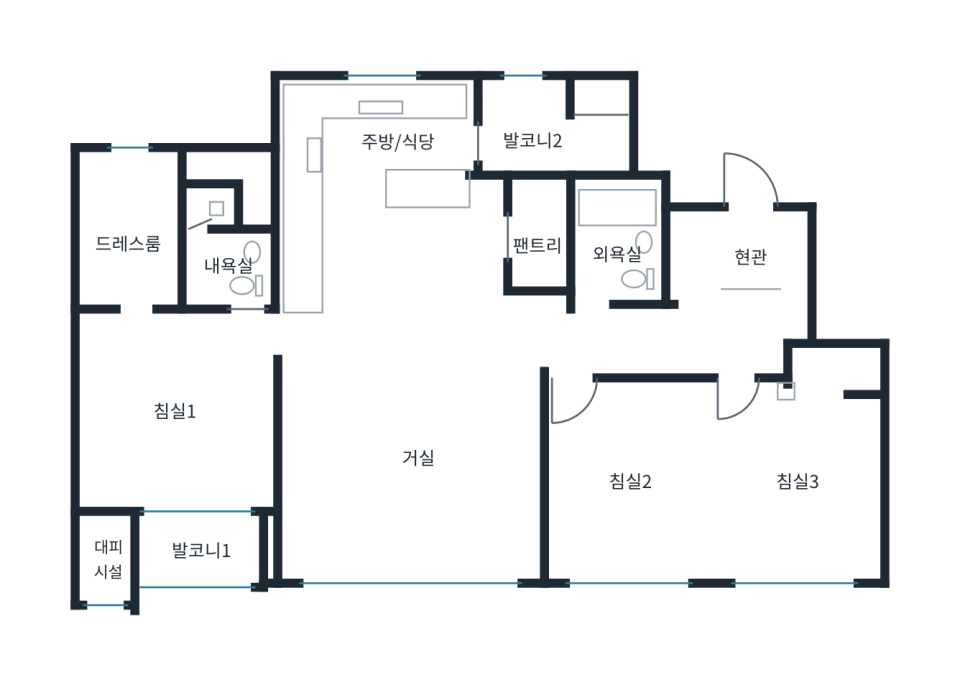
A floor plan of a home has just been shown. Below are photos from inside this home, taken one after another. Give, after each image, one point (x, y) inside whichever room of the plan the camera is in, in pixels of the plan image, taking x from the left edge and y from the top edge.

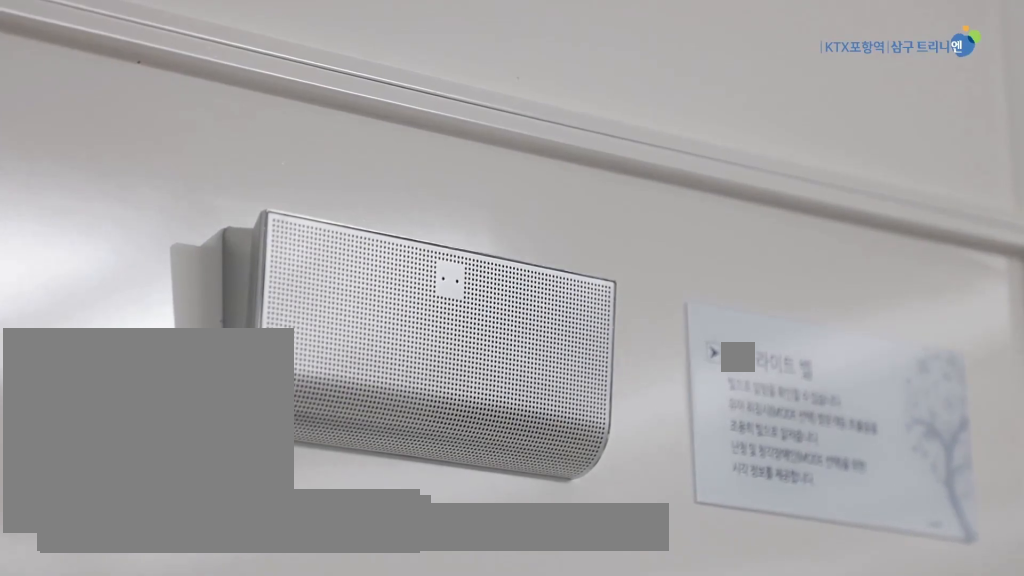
(412, 474)
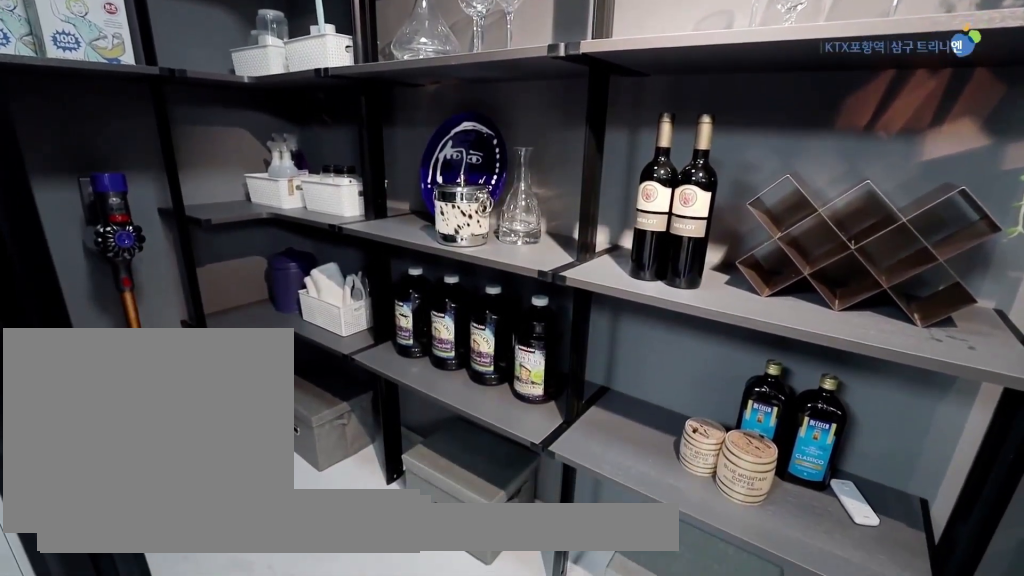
(538, 242)
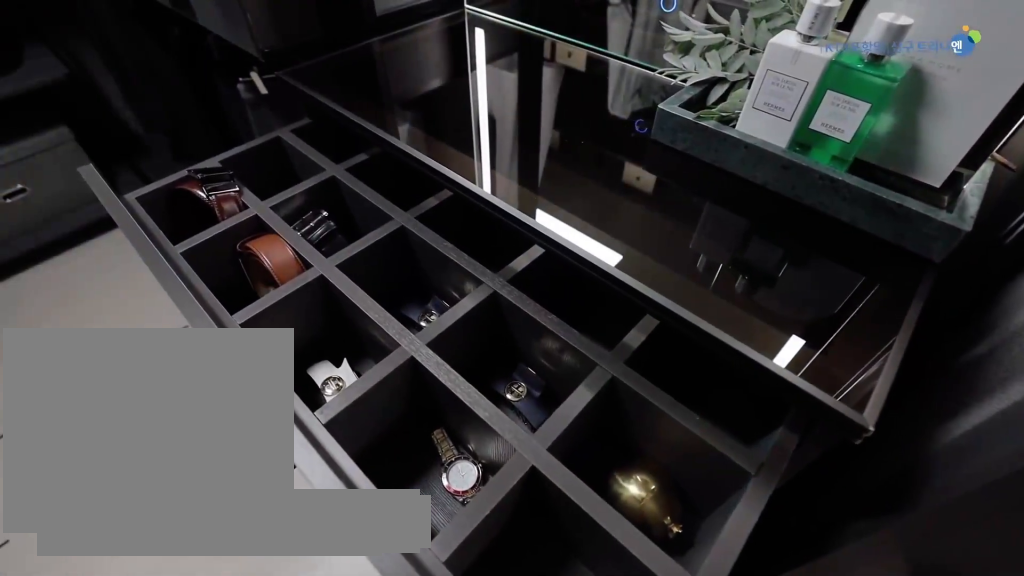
(125, 232)
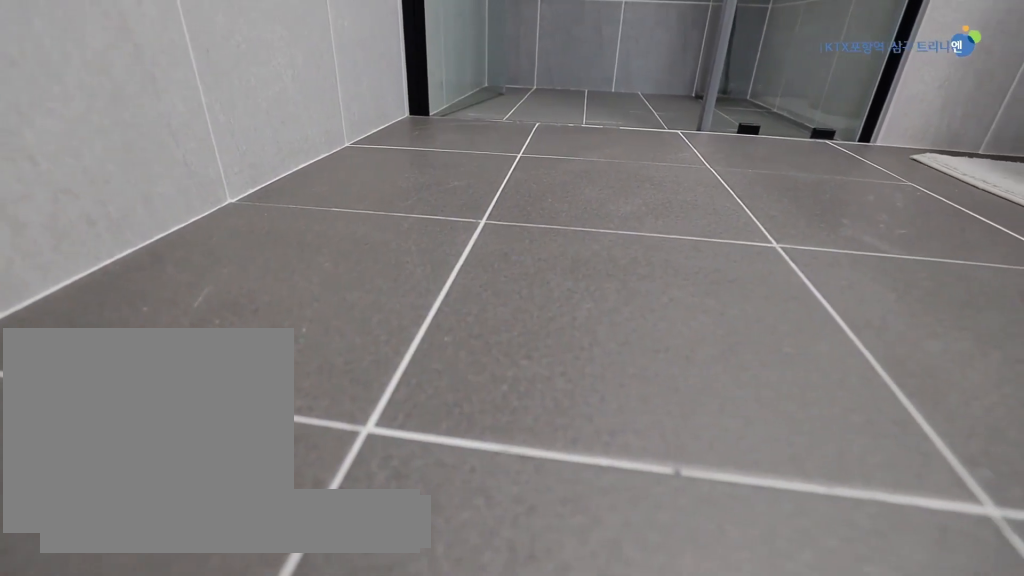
(220, 249)
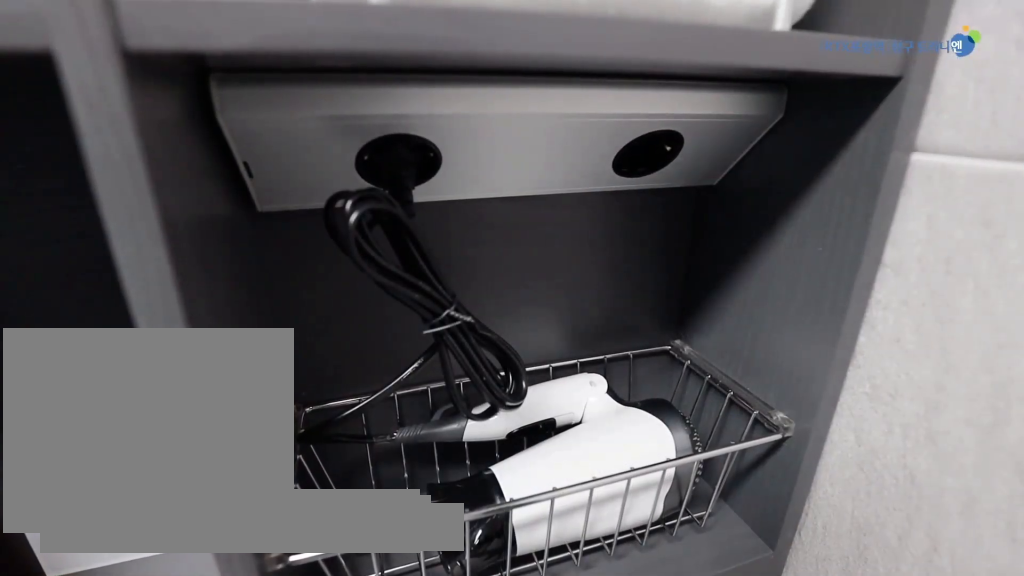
(225, 248)
